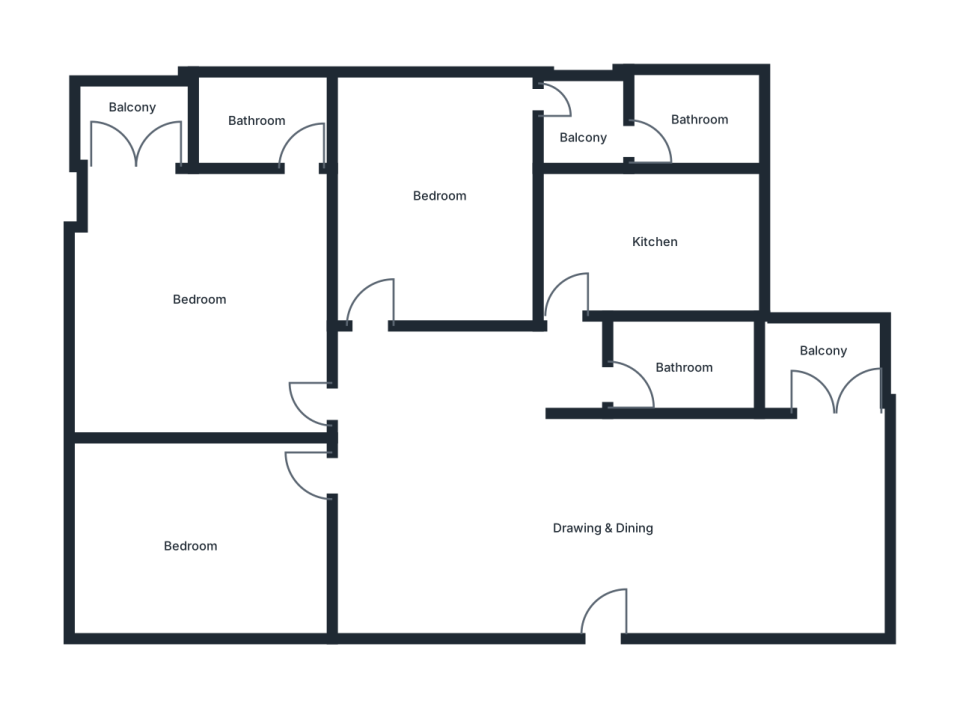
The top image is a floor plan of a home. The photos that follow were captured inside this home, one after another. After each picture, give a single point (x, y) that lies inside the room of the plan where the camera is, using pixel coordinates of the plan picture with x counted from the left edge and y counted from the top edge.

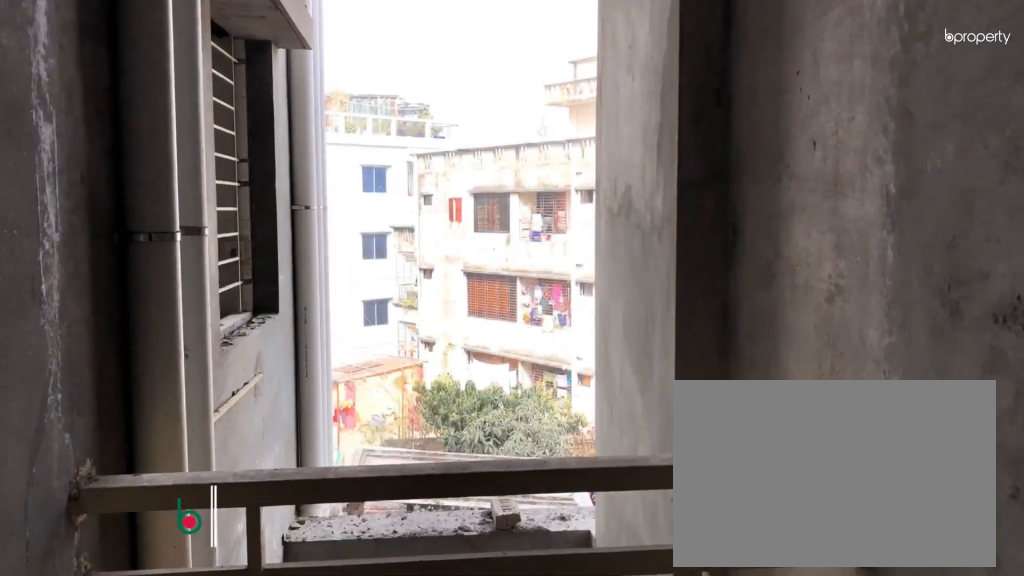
(818, 362)
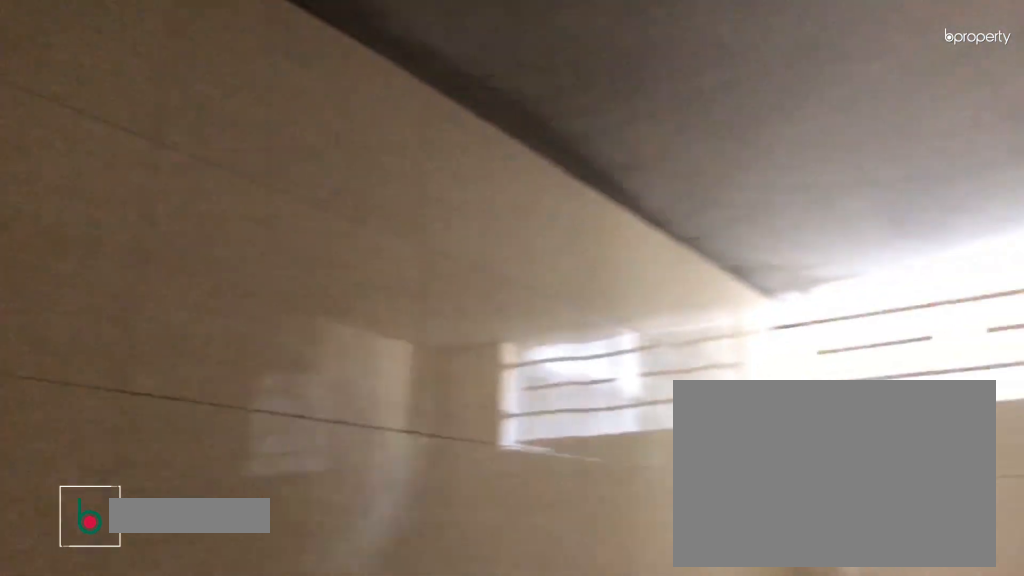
(678, 368)
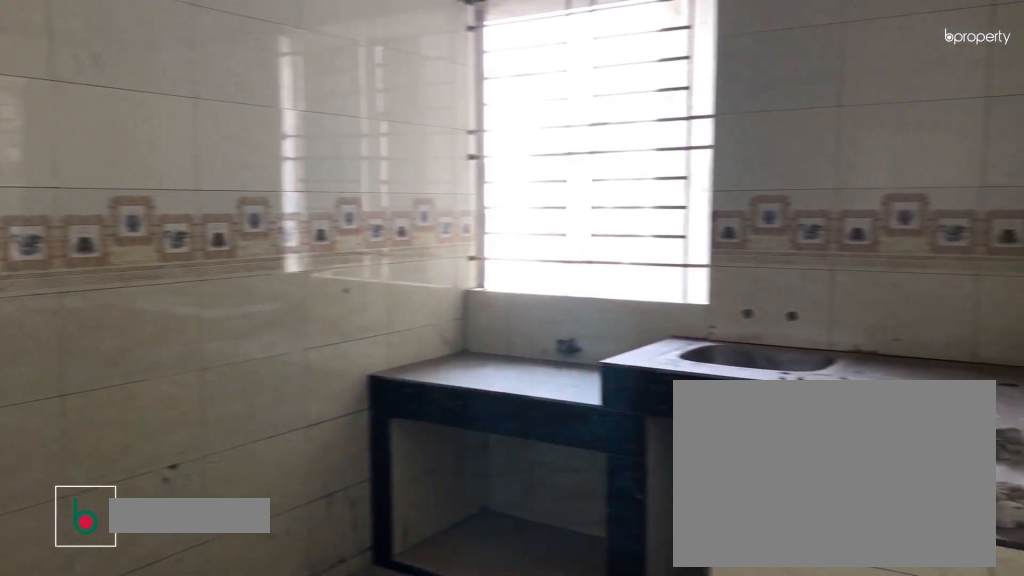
(644, 248)
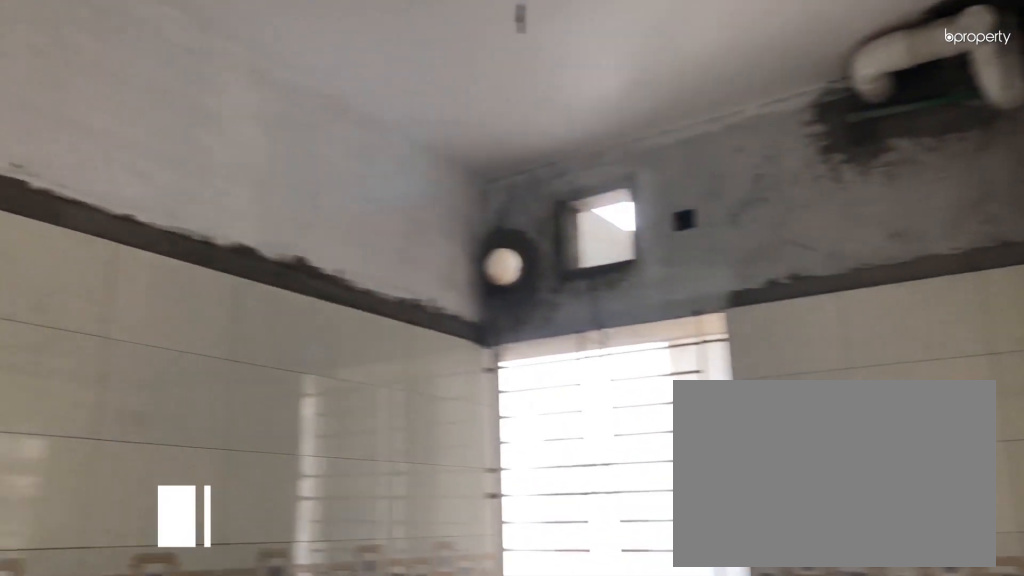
(644, 248)
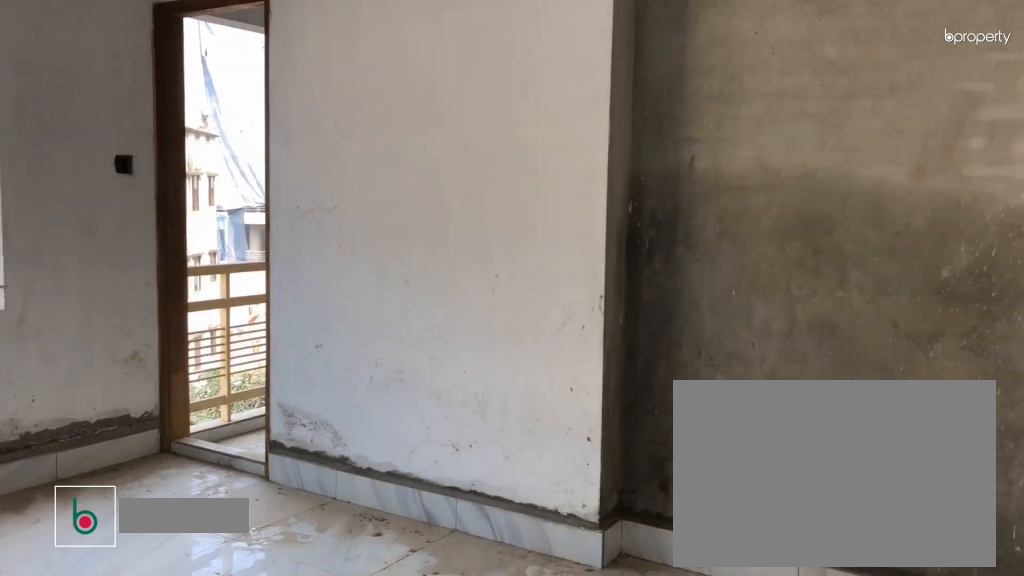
(441, 196)
